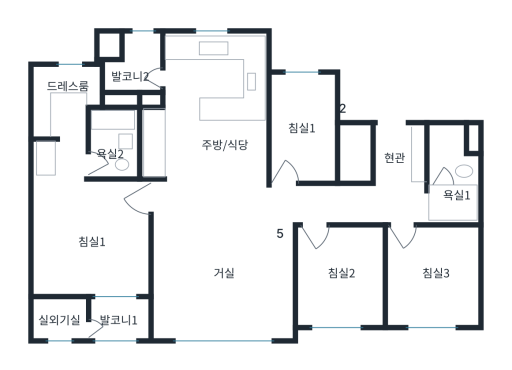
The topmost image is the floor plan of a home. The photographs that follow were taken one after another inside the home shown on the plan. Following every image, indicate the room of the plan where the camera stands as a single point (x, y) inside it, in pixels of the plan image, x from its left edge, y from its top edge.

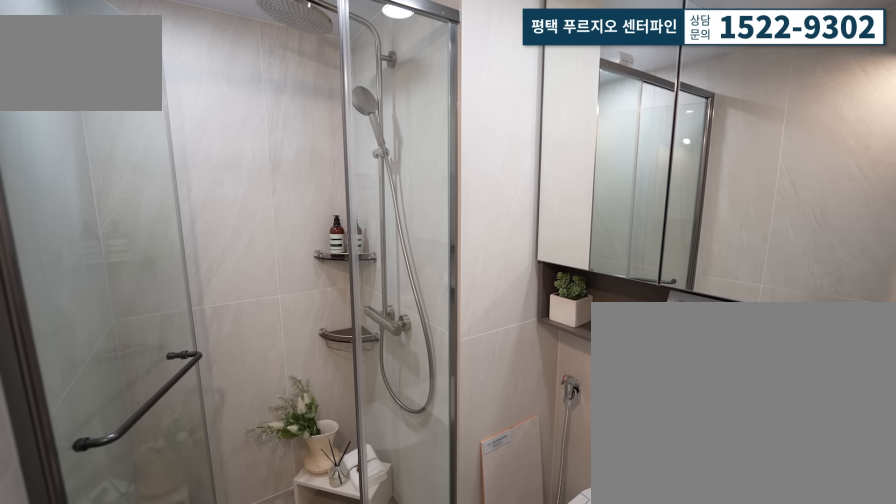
(444, 190)
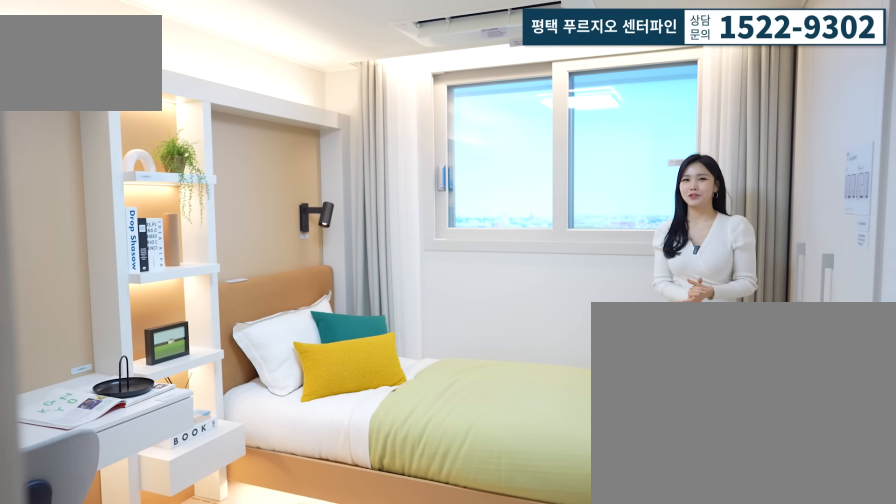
(434, 278)
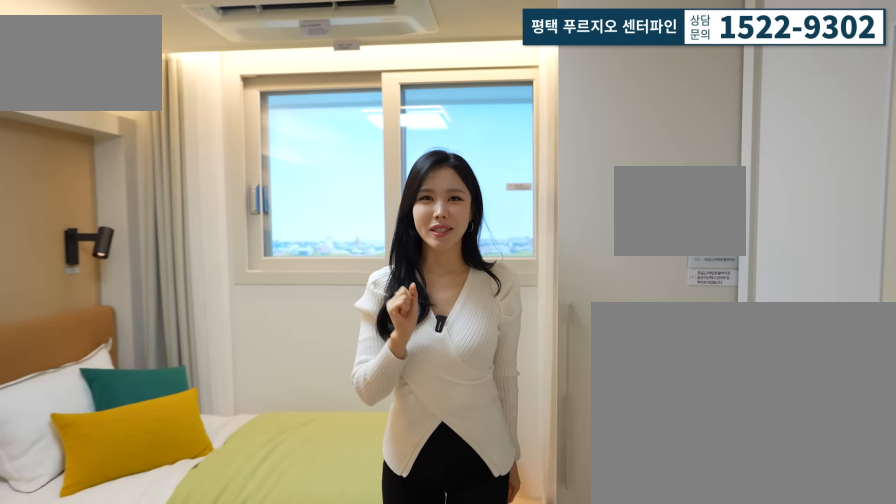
(434, 278)
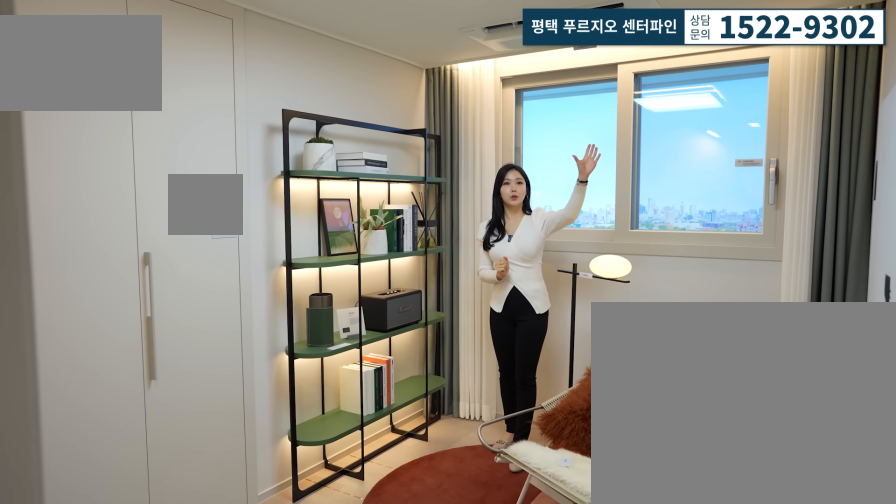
(343, 288)
